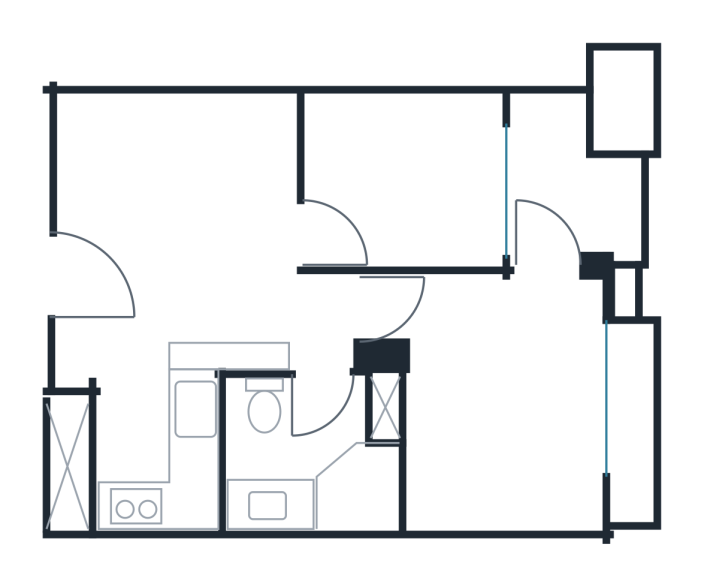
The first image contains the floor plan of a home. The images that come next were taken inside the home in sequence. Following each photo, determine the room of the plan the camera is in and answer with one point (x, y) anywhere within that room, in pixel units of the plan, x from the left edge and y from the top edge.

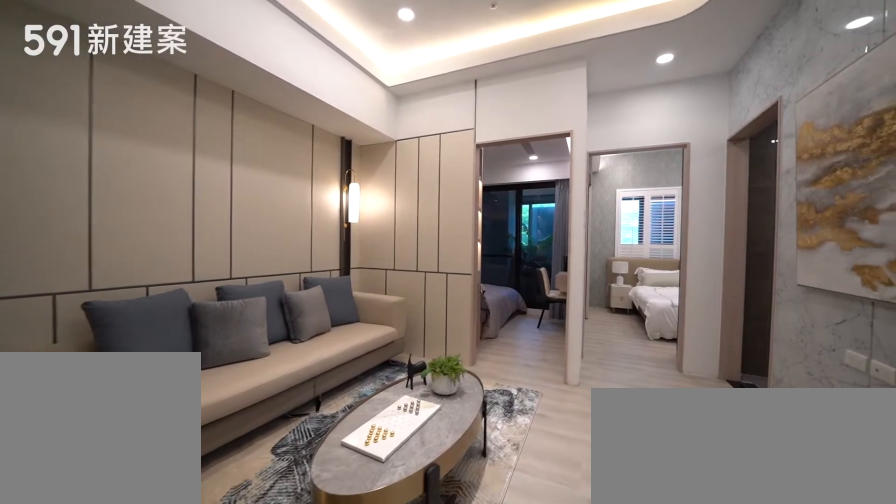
(179, 203)
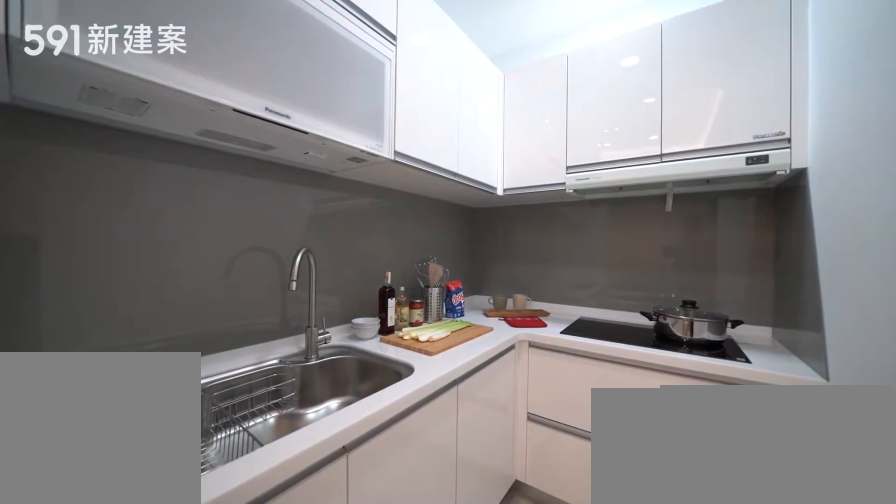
(148, 418)
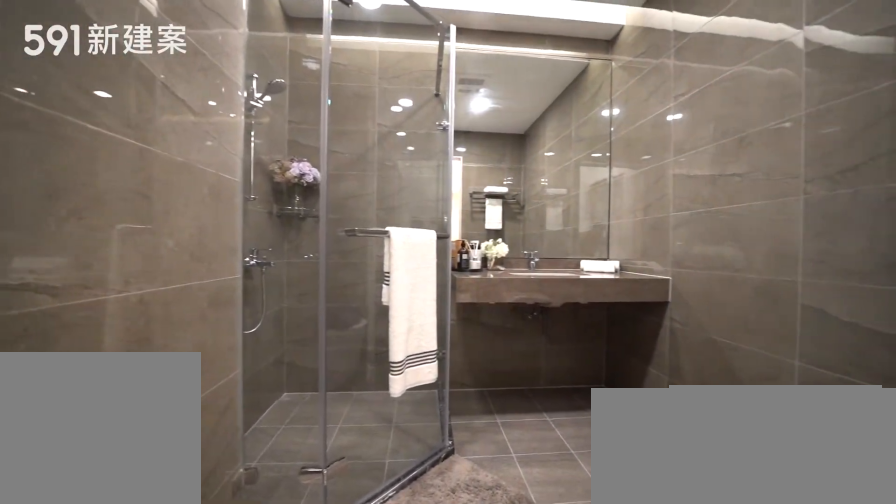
(312, 454)
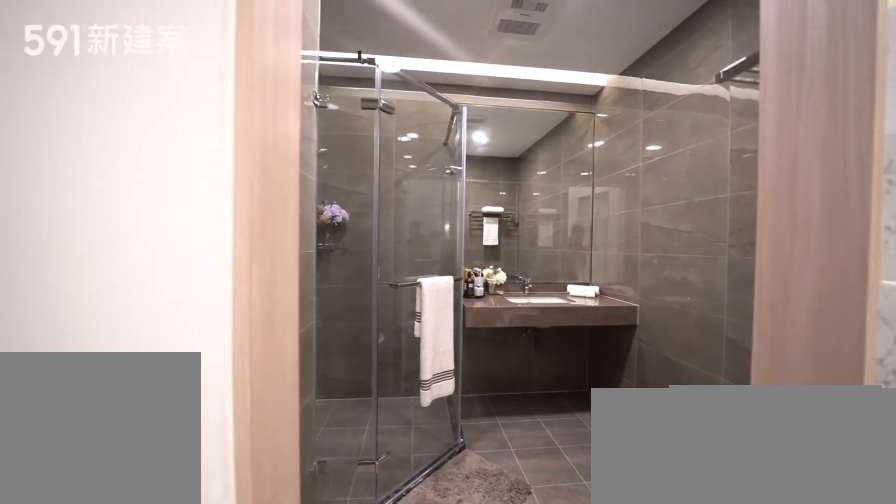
(312, 454)
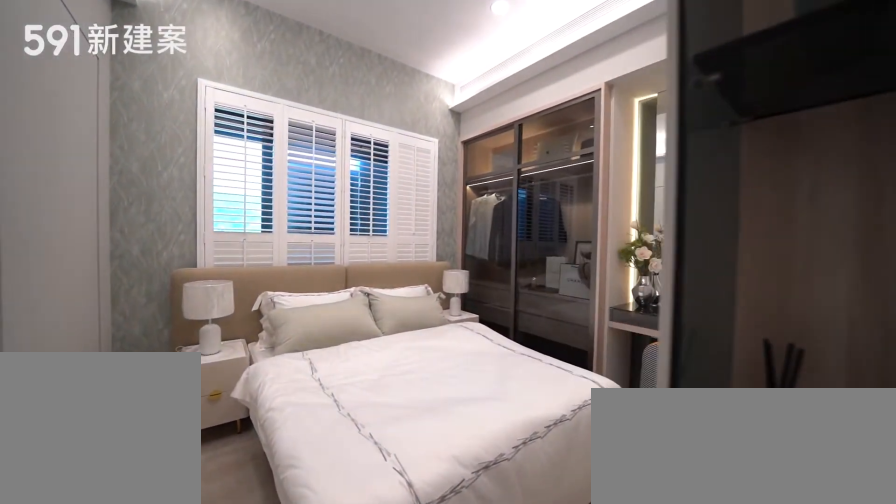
(503, 405)
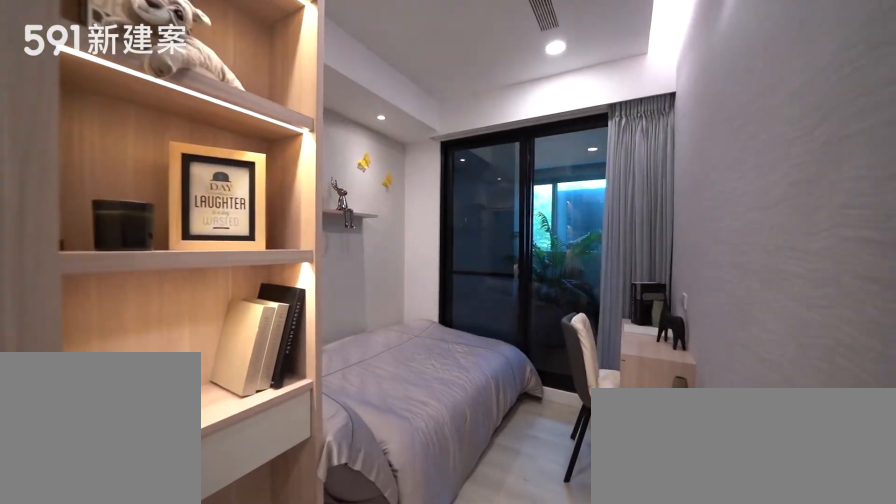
(408, 179)
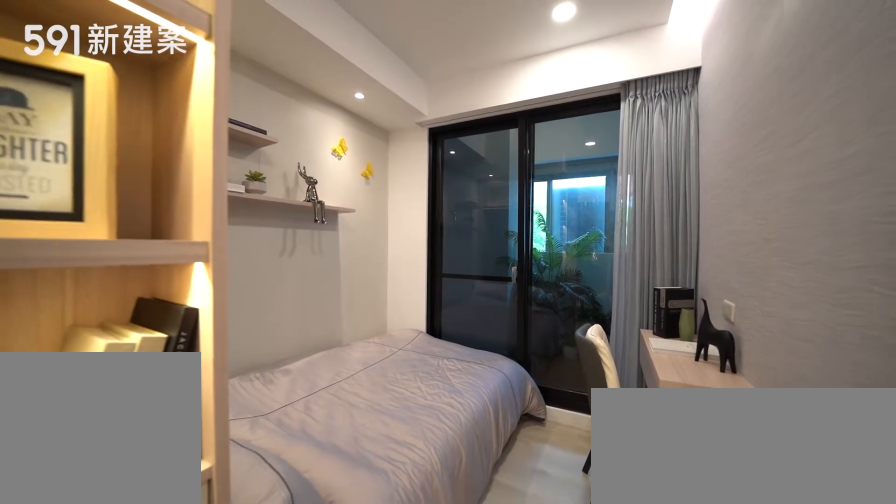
(408, 179)
